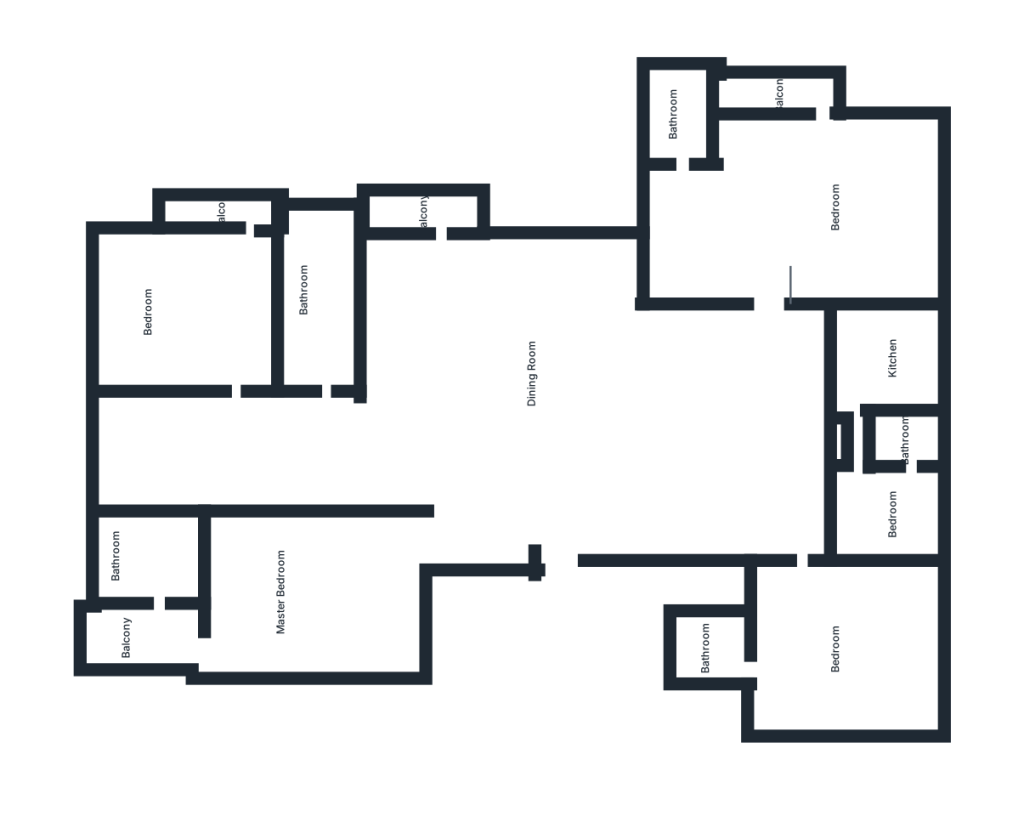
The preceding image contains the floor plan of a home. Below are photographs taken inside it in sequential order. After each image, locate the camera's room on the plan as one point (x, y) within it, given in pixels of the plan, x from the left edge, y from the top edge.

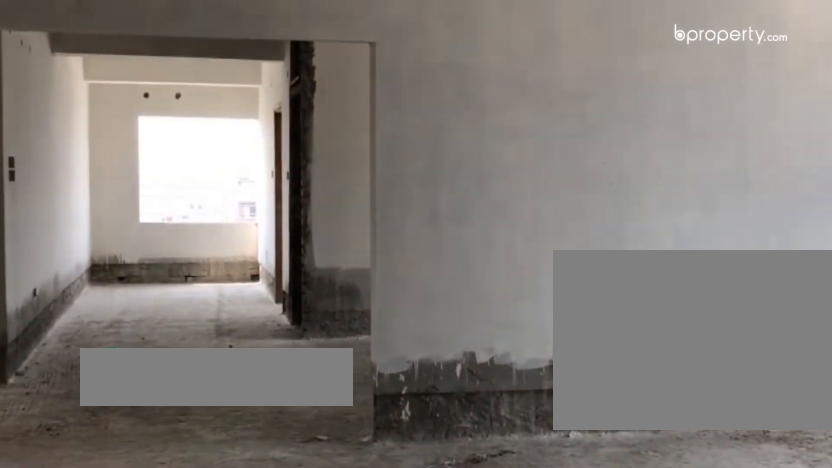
(573, 457)
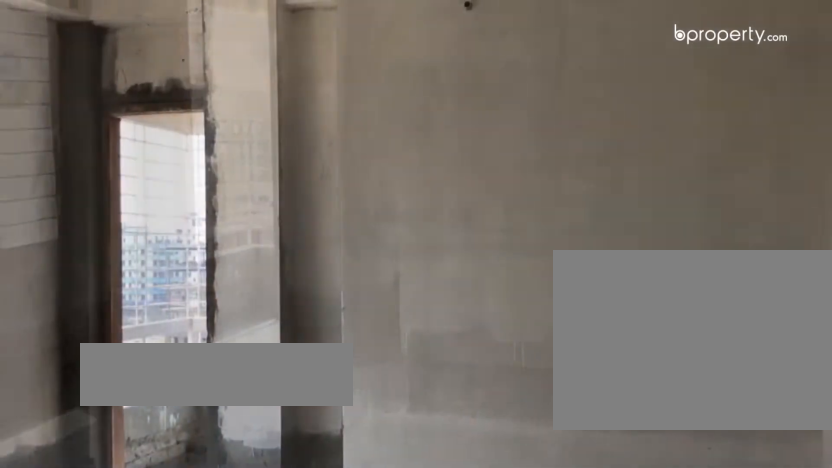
(289, 592)
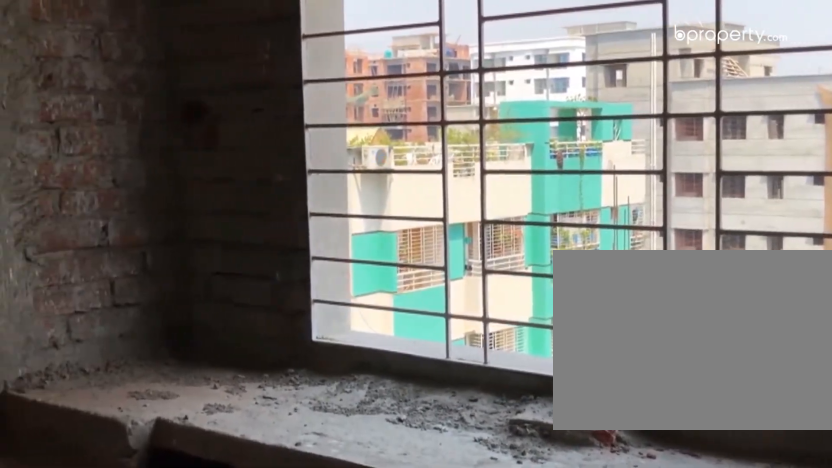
(902, 355)
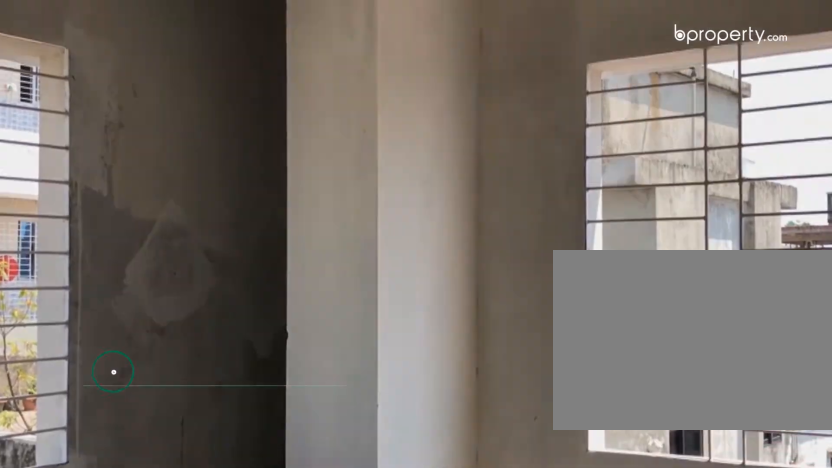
(837, 661)
